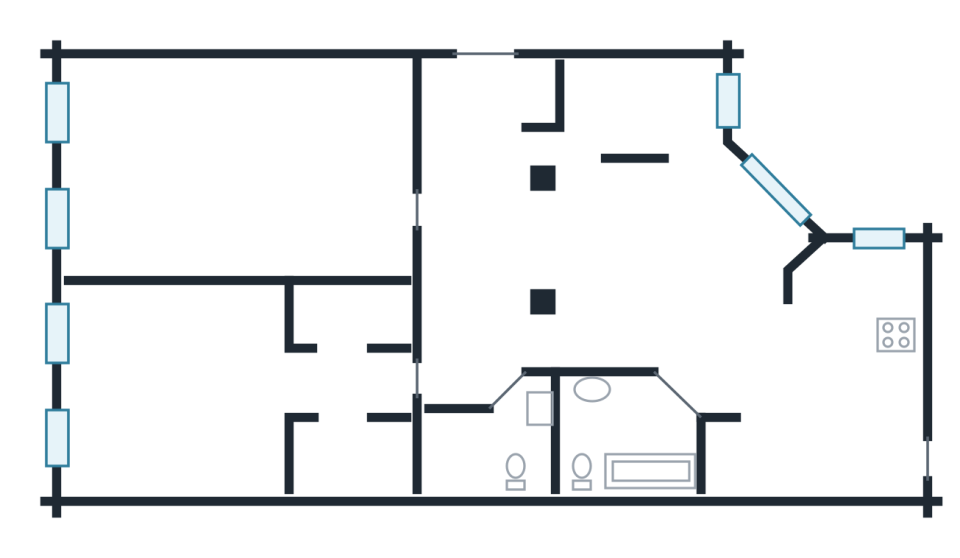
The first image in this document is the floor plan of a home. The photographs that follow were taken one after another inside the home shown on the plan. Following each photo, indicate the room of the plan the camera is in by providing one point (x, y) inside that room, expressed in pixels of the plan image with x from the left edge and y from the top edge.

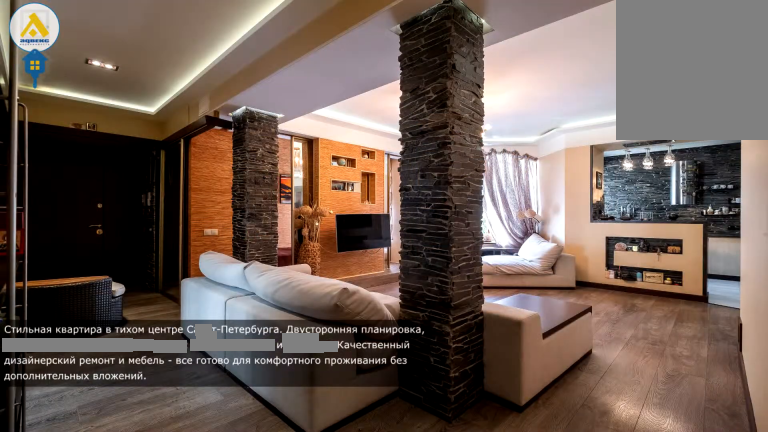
(623, 246)
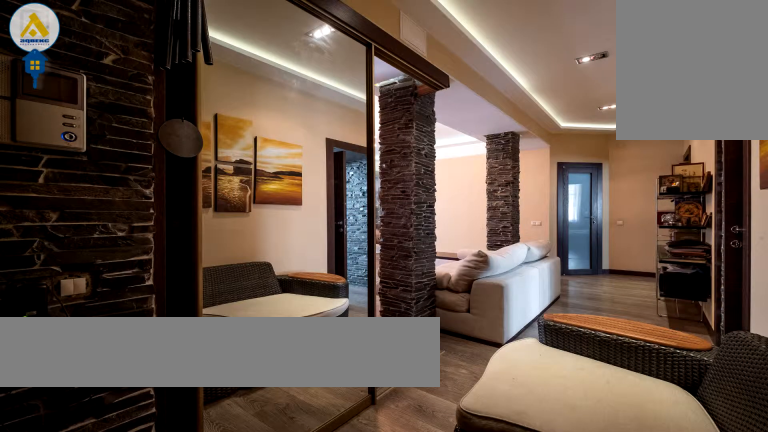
(623, 246)
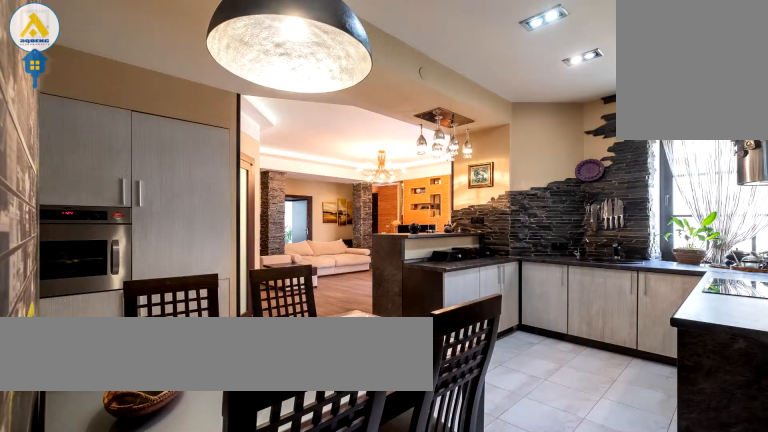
(827, 385)
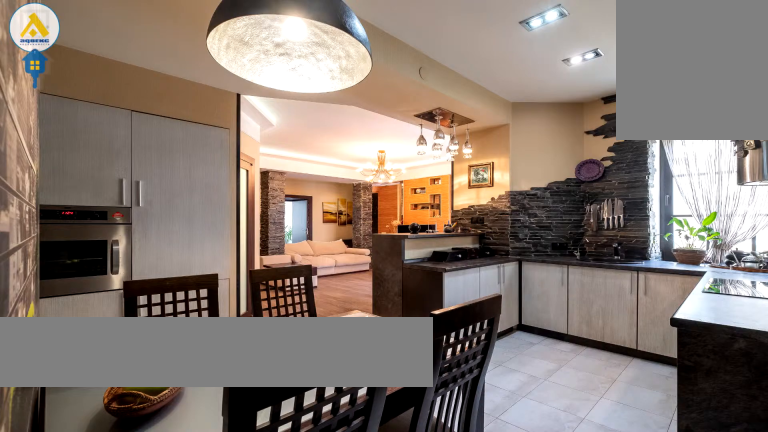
(831, 383)
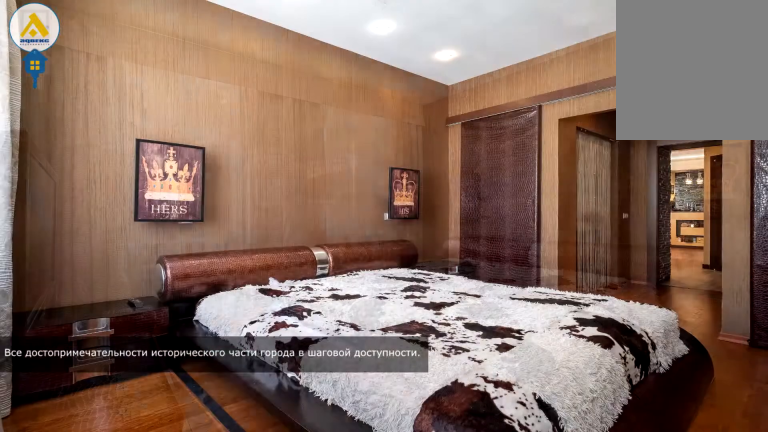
(167, 387)
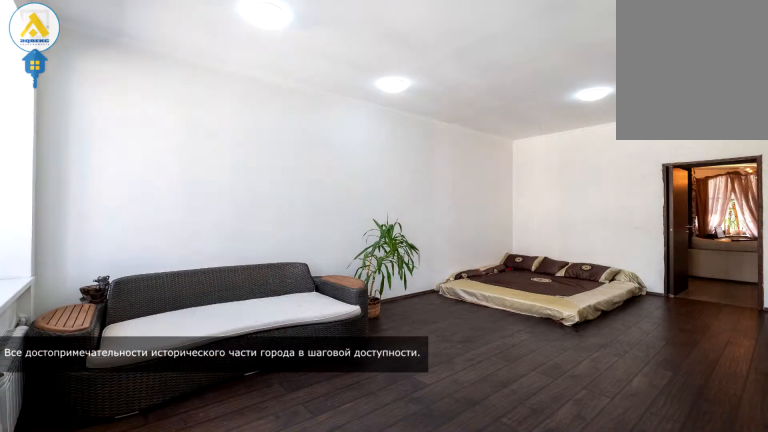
(220, 175)
